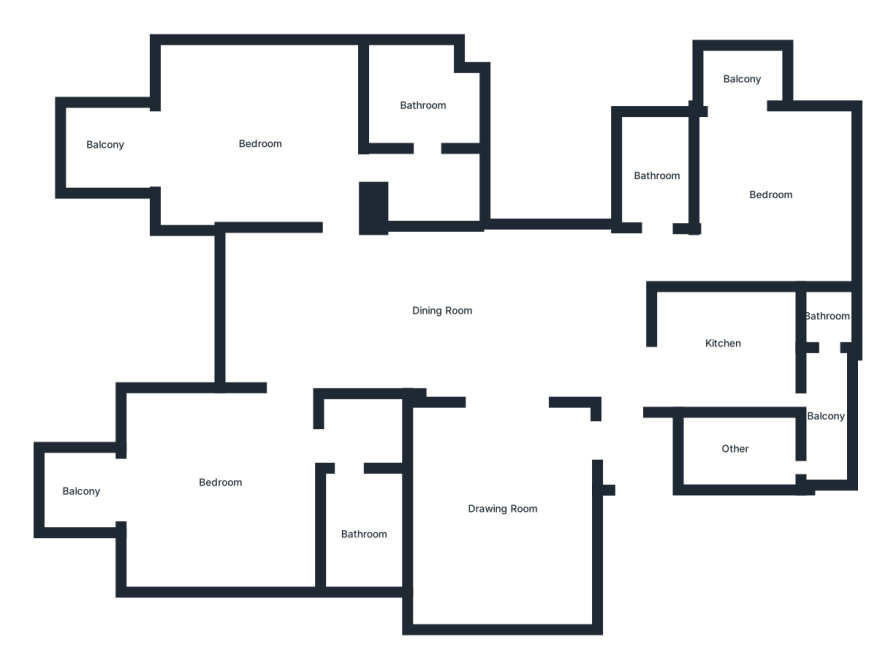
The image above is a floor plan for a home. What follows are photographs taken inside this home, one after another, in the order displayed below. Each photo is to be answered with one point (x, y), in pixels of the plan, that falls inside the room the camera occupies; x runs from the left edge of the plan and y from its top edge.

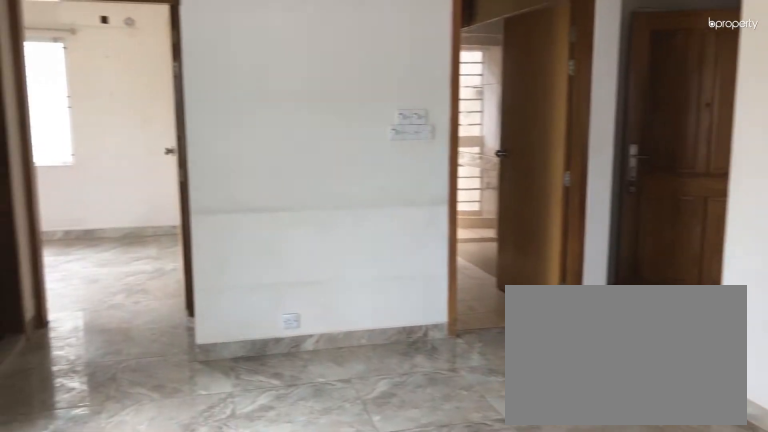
(441, 312)
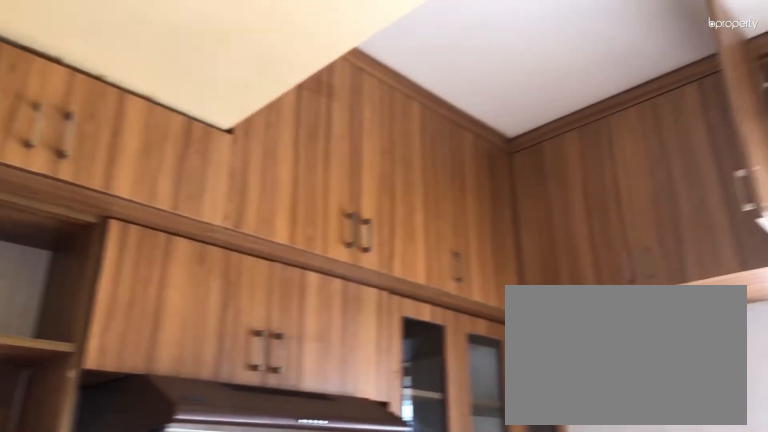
(721, 343)
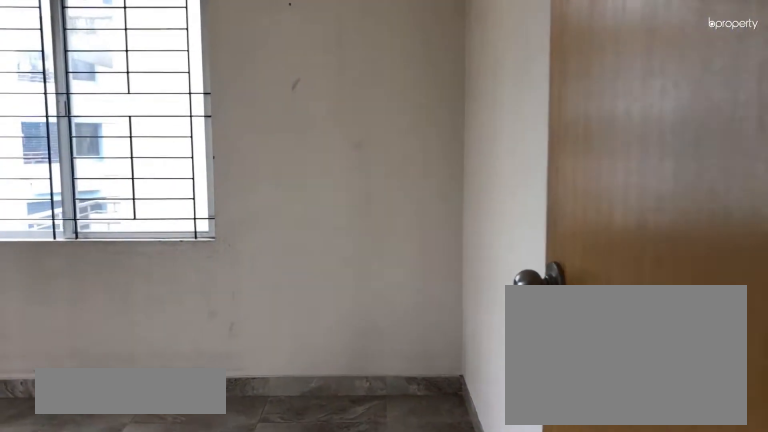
(770, 192)
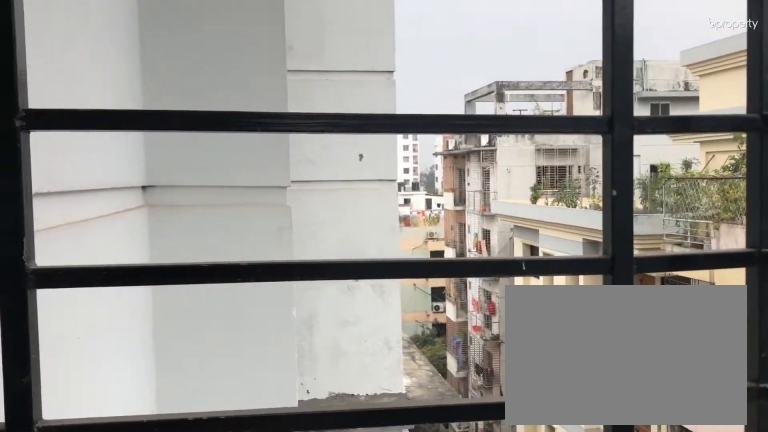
(741, 78)
